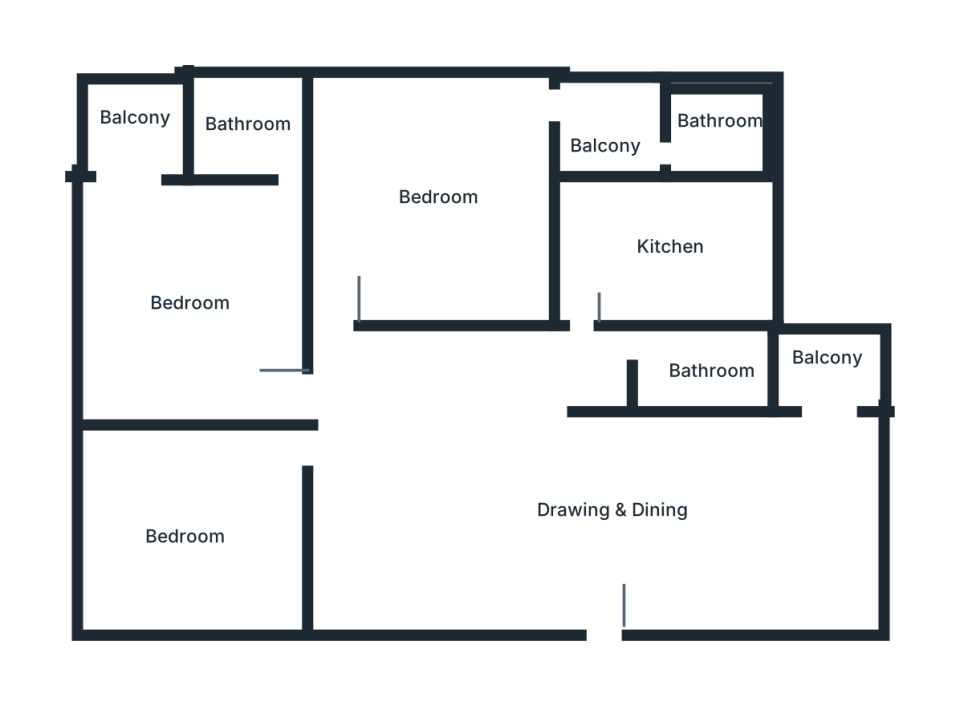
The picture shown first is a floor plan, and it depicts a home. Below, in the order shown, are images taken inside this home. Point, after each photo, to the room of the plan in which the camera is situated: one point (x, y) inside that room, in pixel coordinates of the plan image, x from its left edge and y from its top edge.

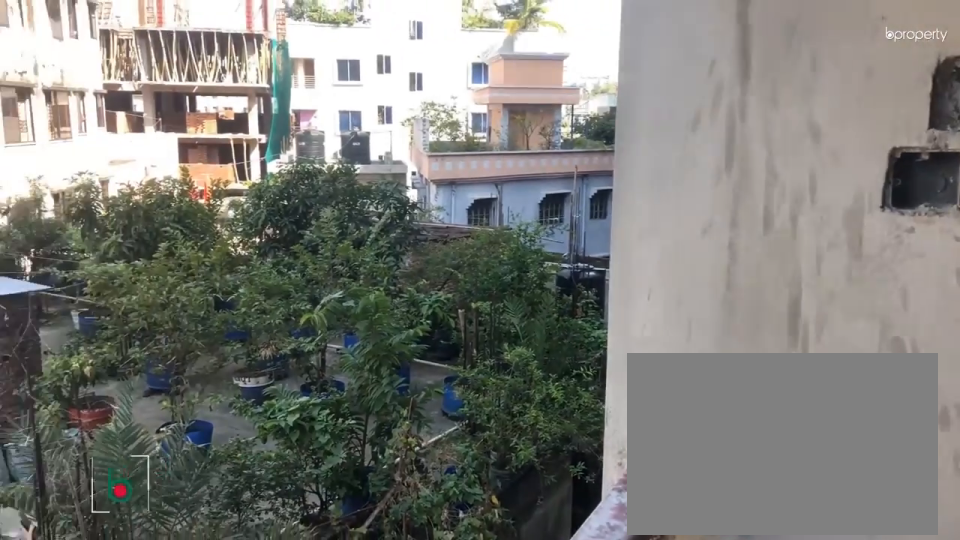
(607, 123)
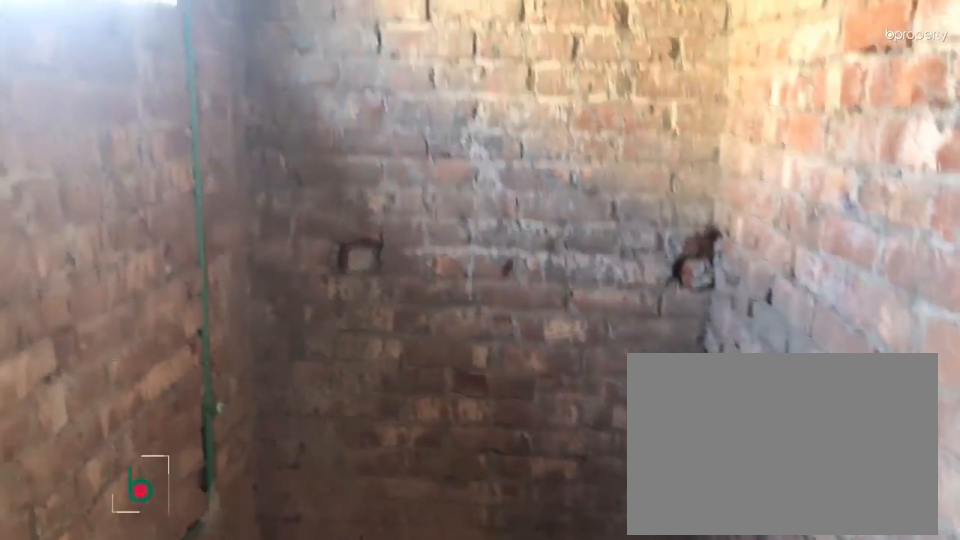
(715, 129)
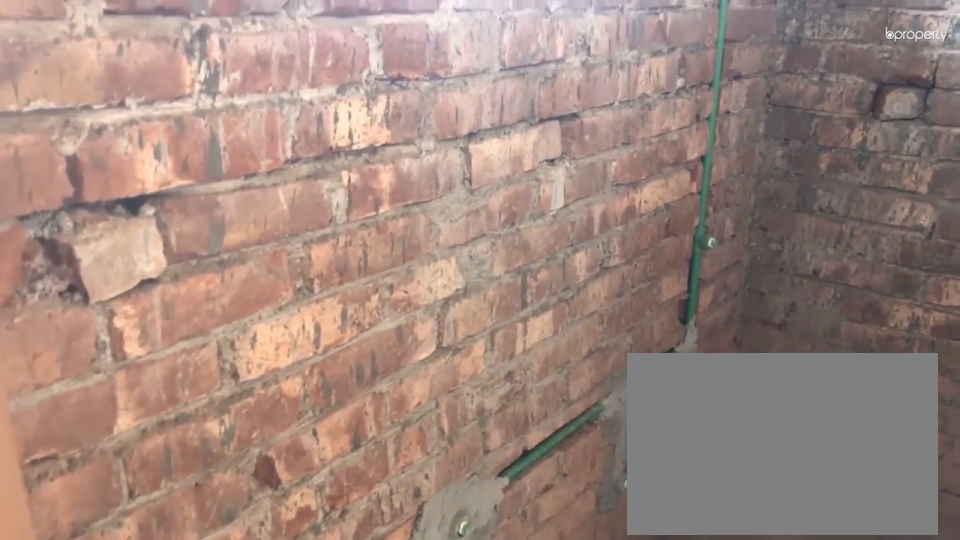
(716, 128)
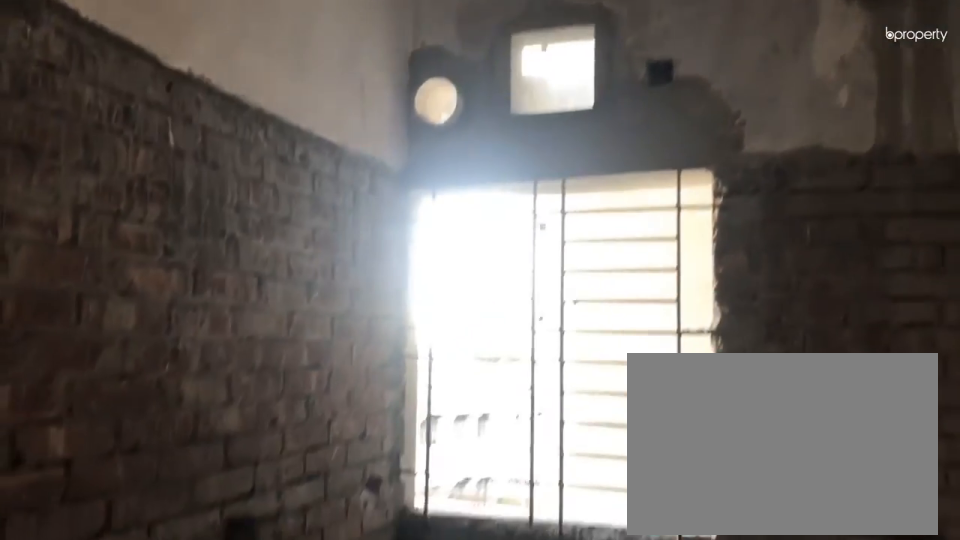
(660, 245)
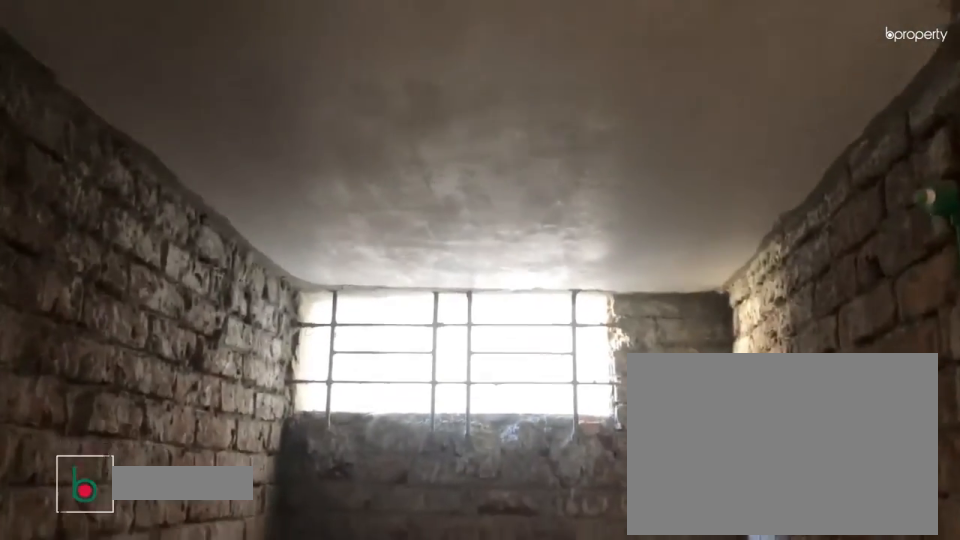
(704, 368)
